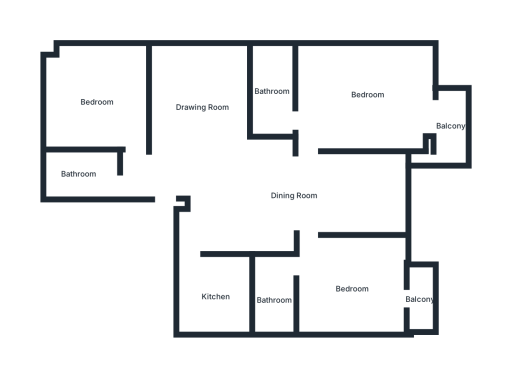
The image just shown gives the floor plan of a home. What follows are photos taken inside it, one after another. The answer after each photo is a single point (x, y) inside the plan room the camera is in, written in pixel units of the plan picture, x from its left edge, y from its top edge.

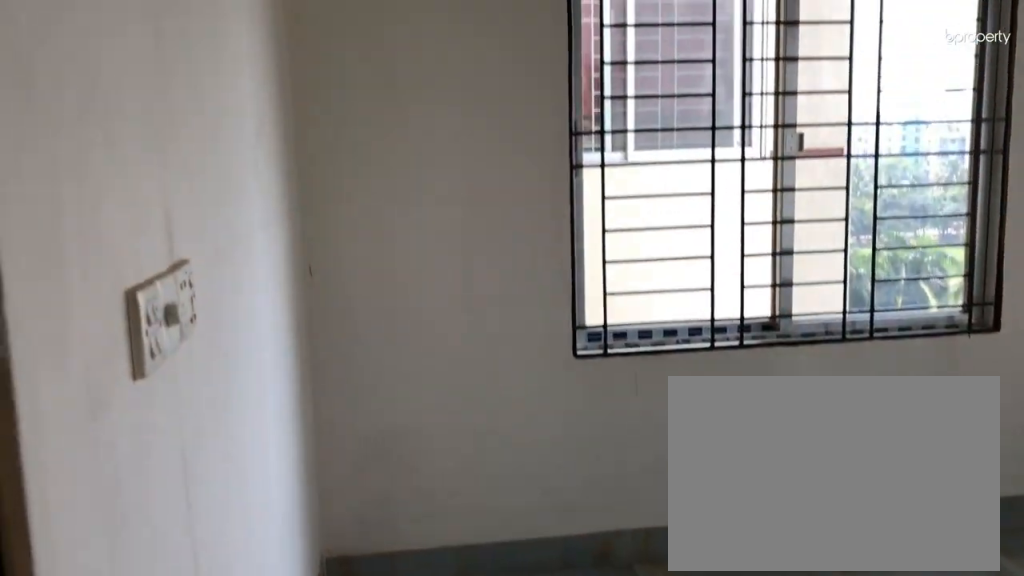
(99, 102)
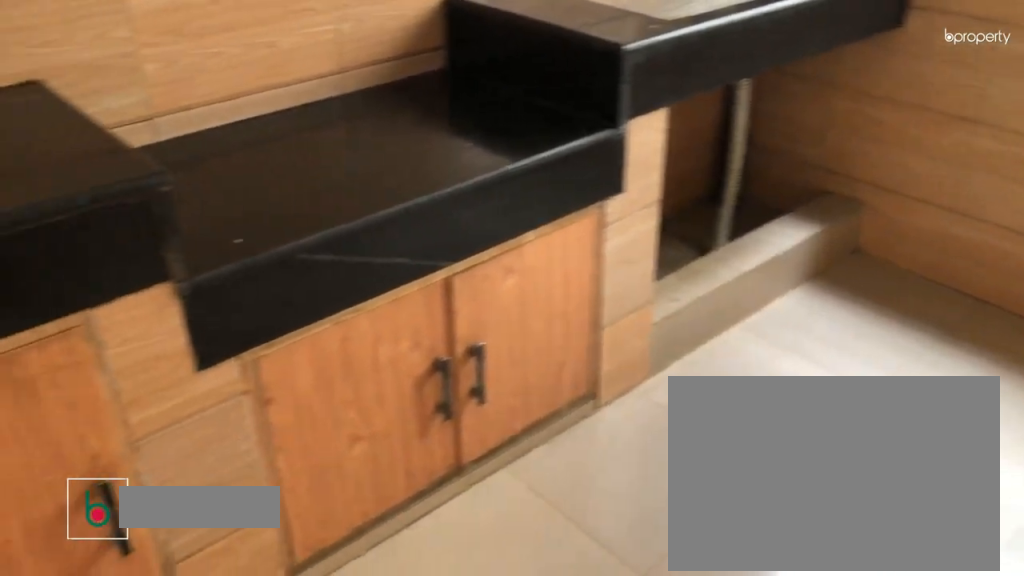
(216, 298)
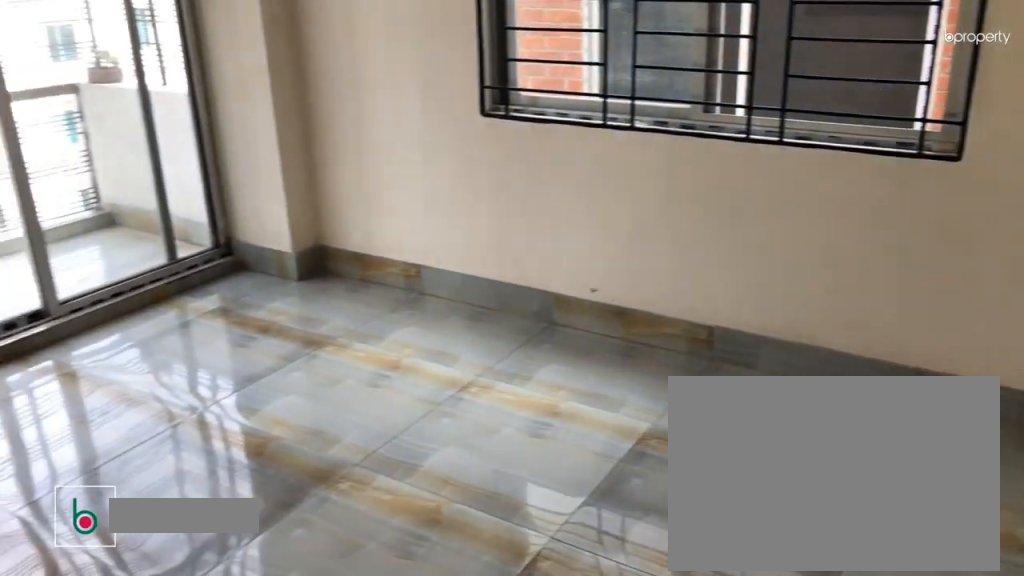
(353, 289)
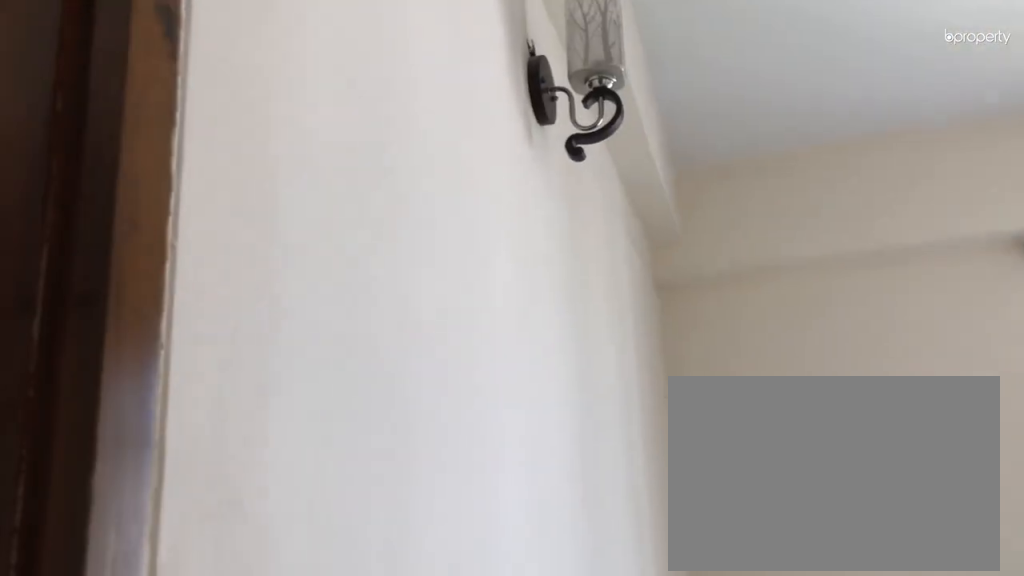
(353, 289)
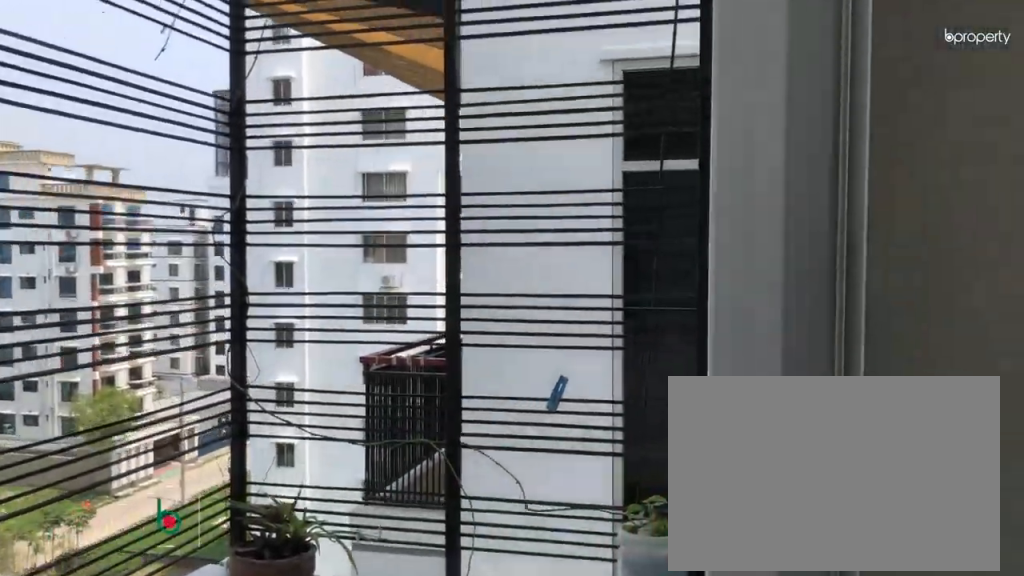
(422, 299)
